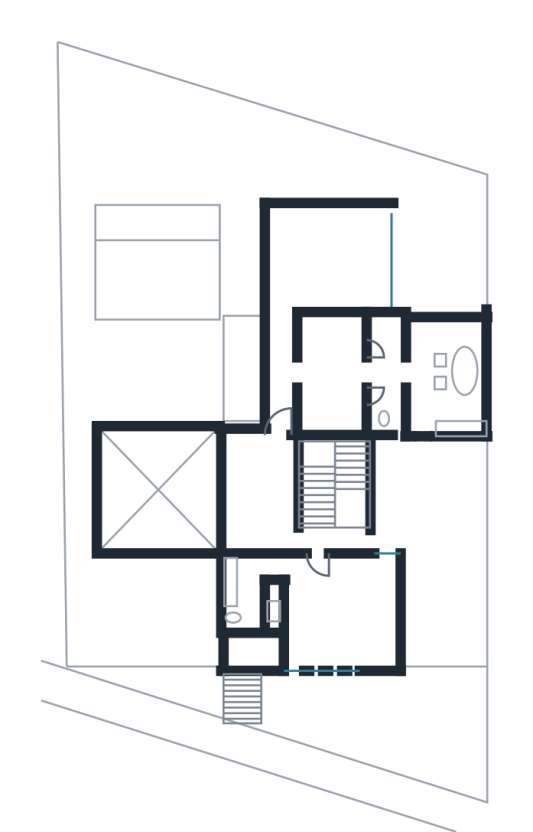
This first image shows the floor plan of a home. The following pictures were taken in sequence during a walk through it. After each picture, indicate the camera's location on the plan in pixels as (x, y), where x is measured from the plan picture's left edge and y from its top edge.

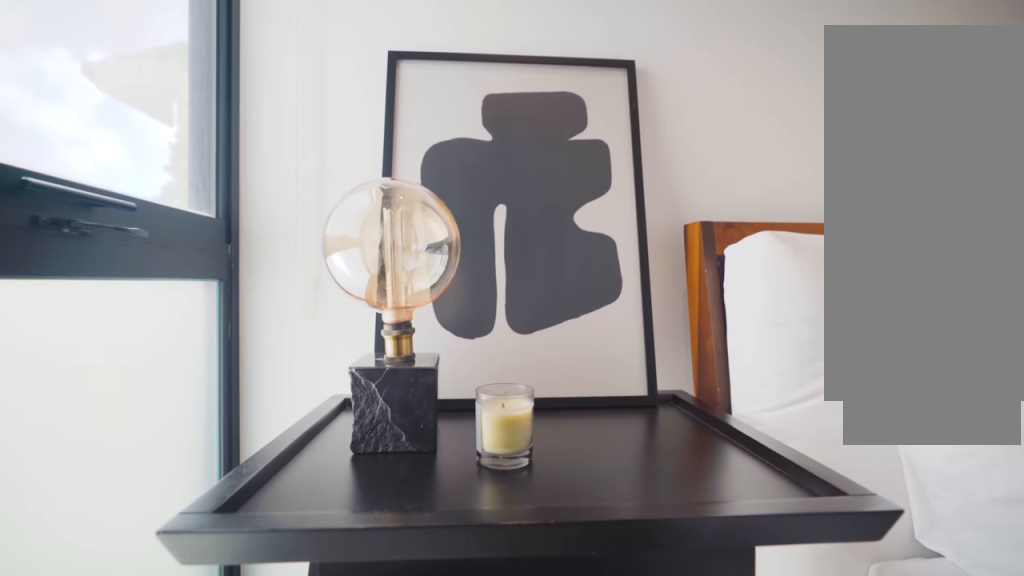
(364, 570)
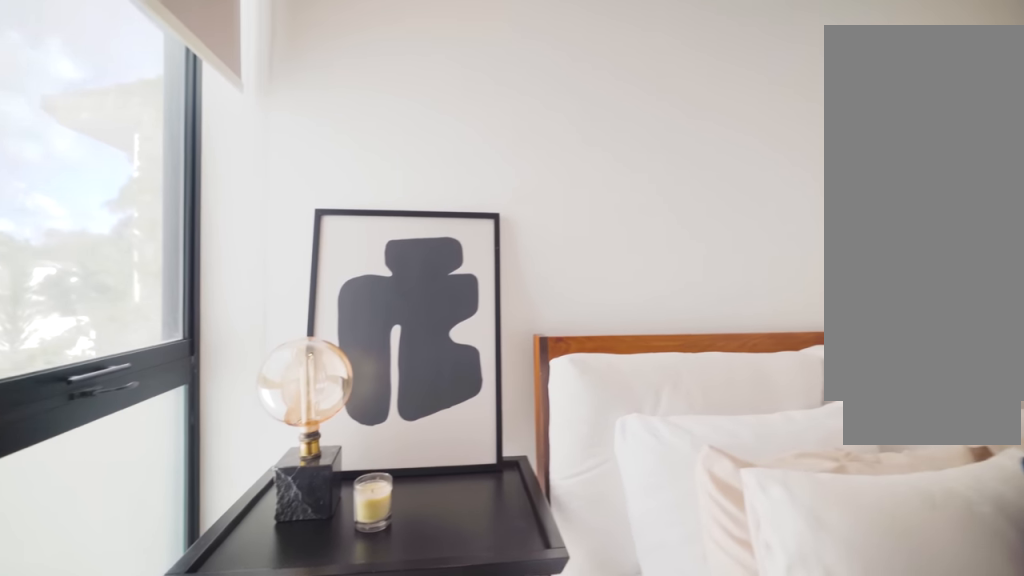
(364, 570)
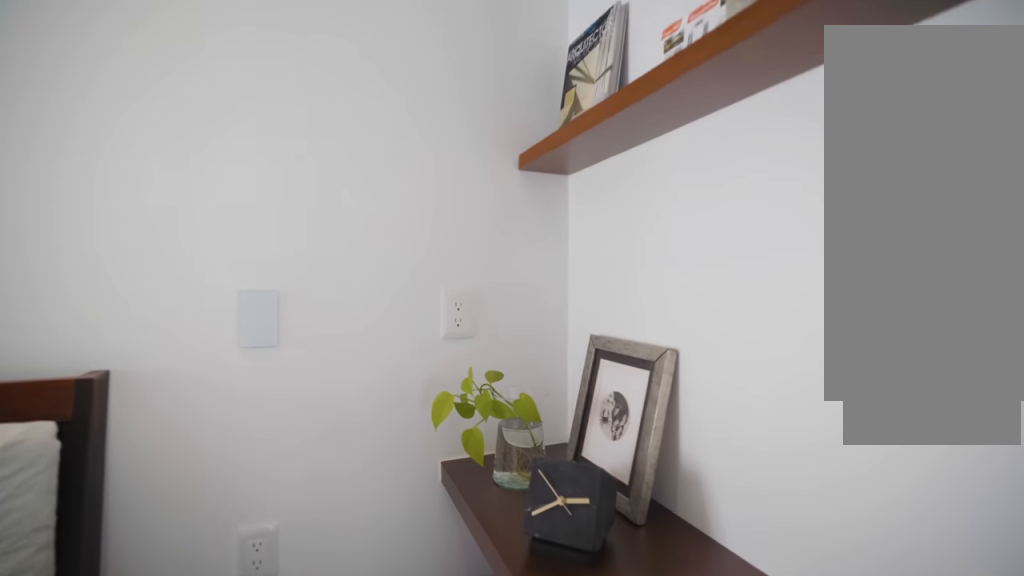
(348, 641)
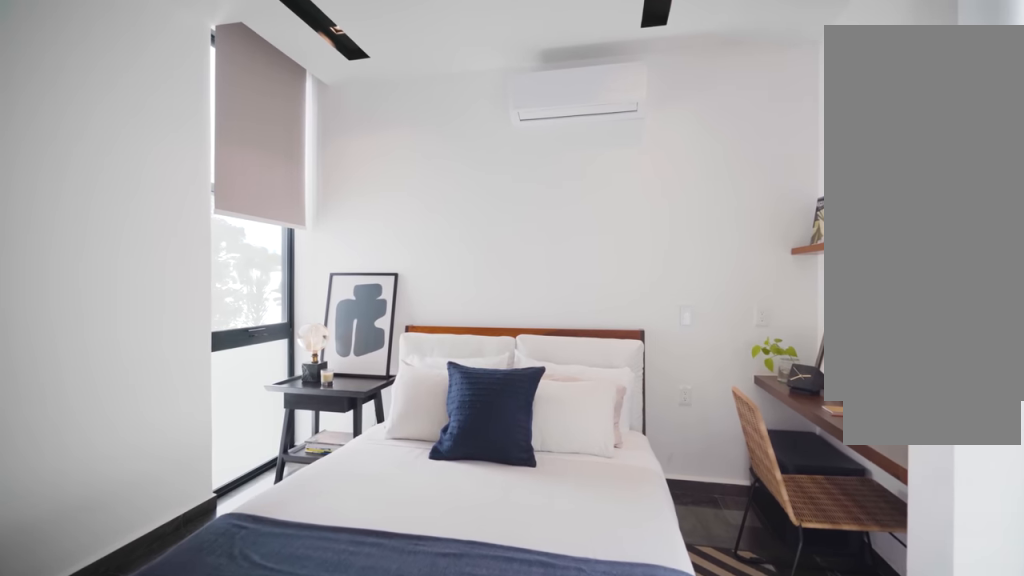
(316, 640)
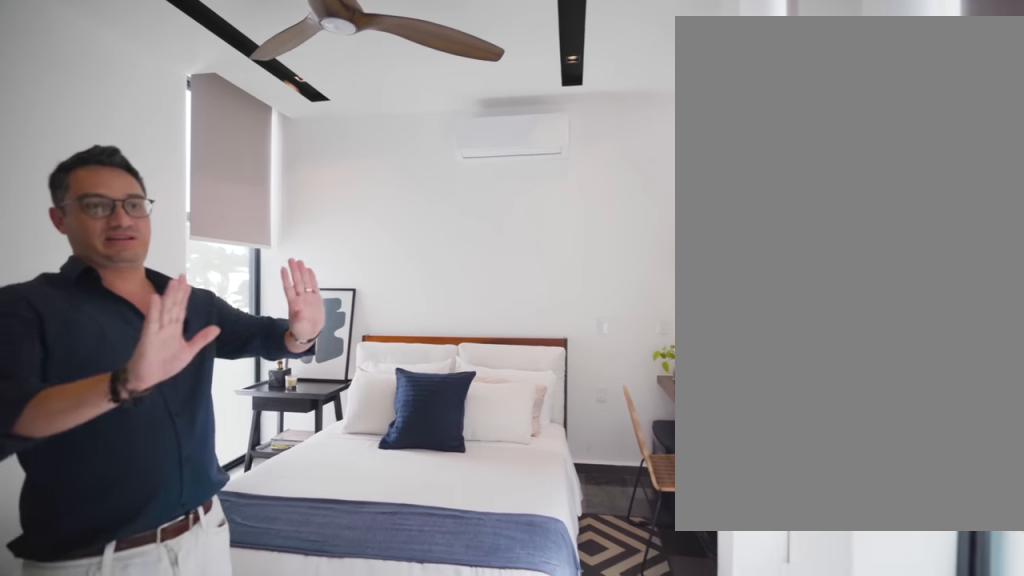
(315, 641)
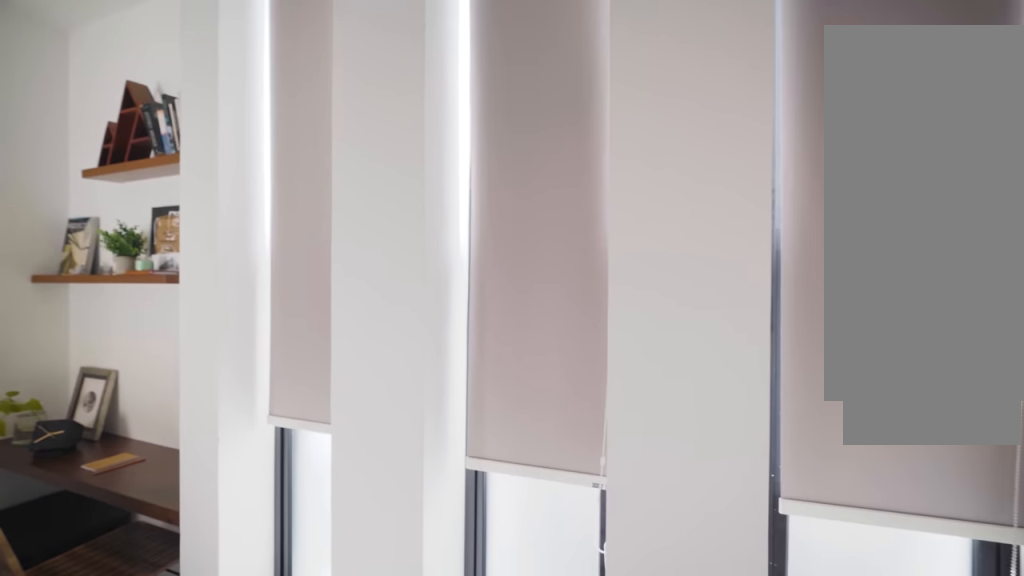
(312, 645)
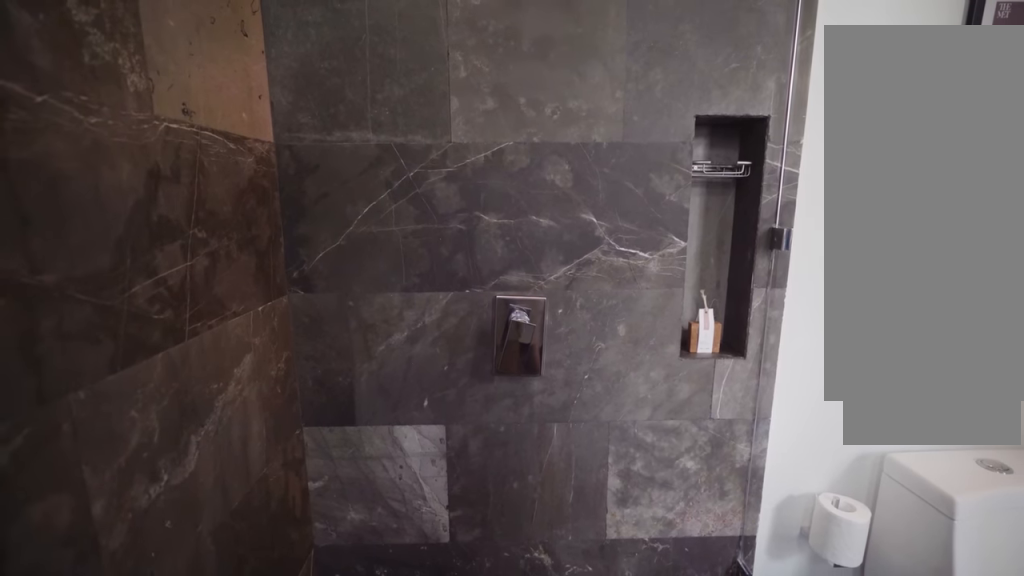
(249, 609)
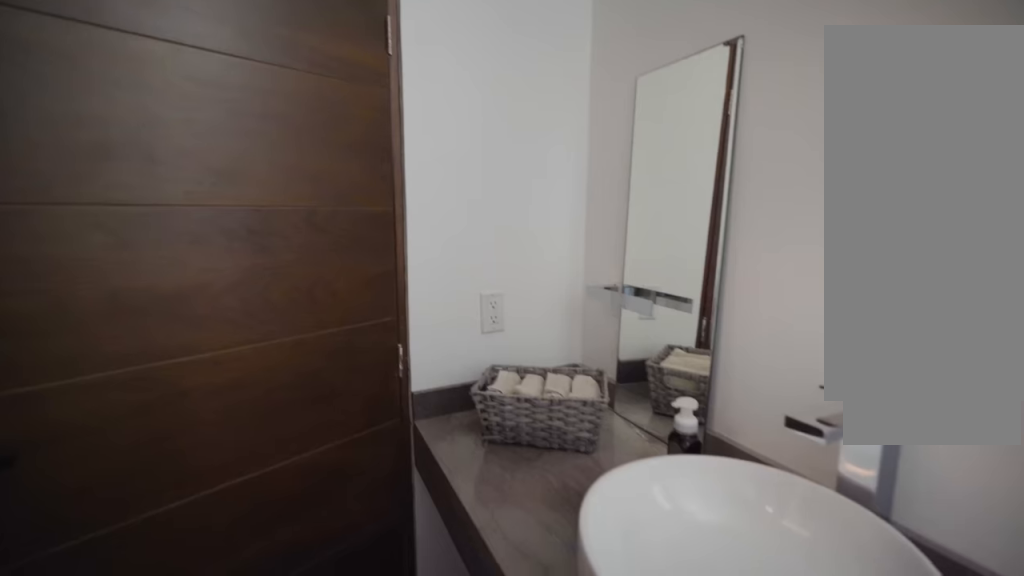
(246, 604)
